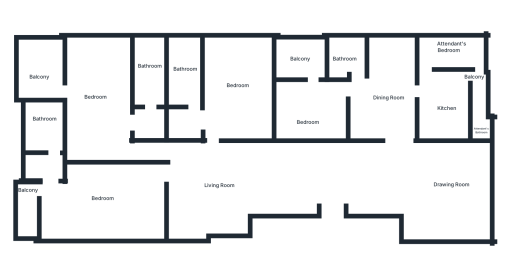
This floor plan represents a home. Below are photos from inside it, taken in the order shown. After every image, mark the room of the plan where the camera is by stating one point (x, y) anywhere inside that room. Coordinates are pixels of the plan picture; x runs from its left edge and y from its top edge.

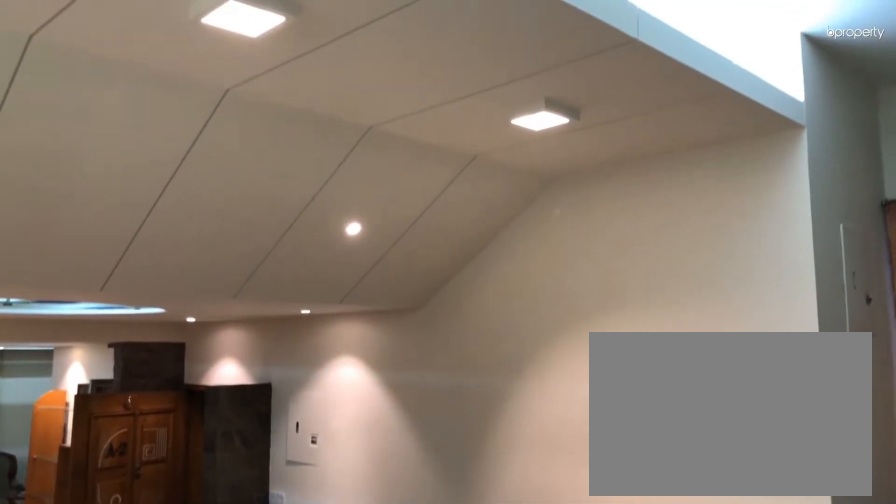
(212, 189)
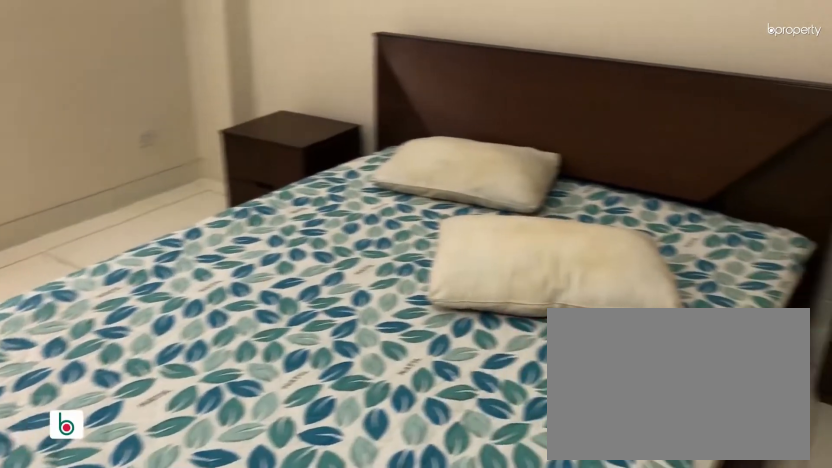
(230, 89)
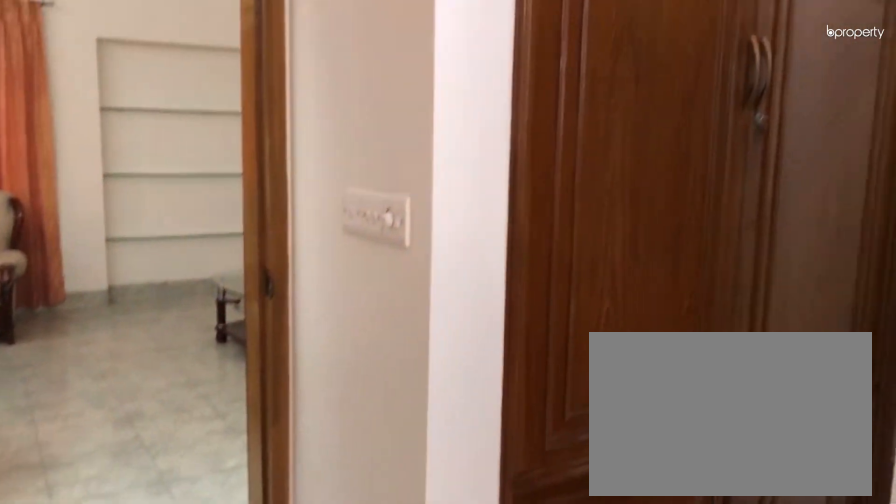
(230, 89)
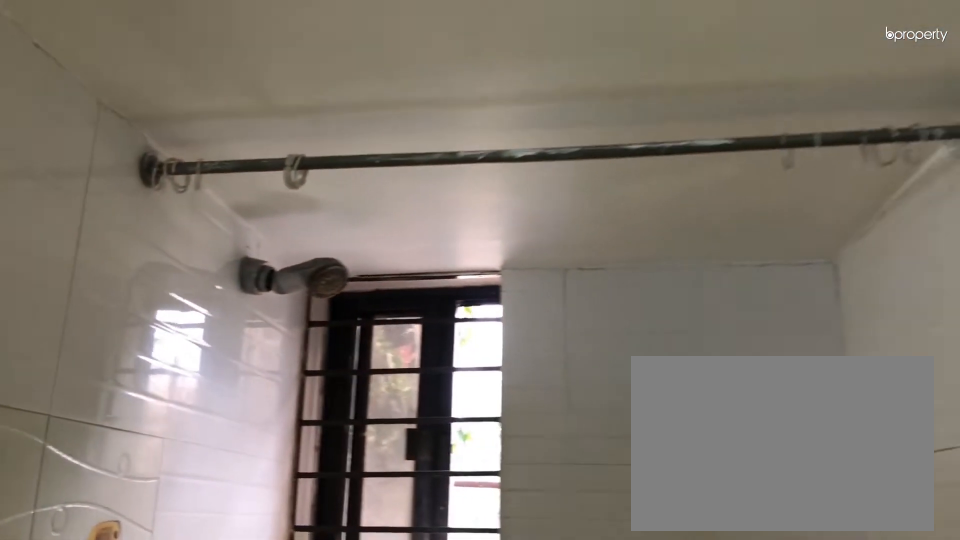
(190, 77)
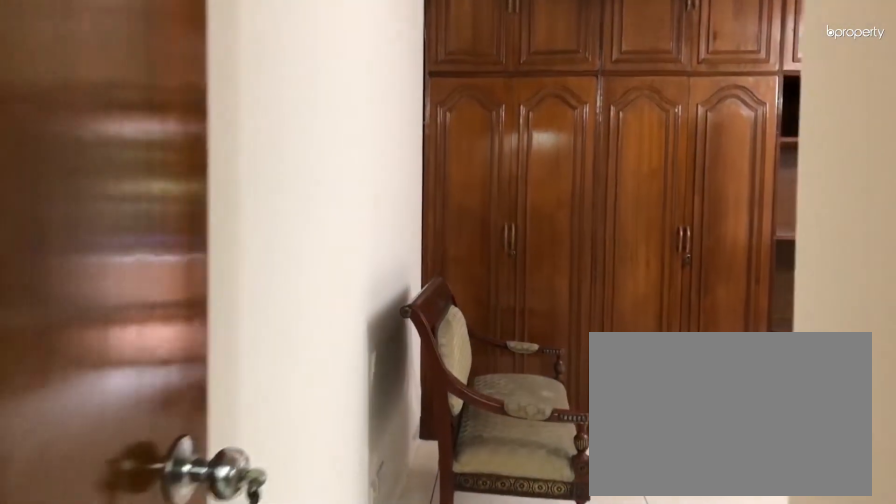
(108, 145)
